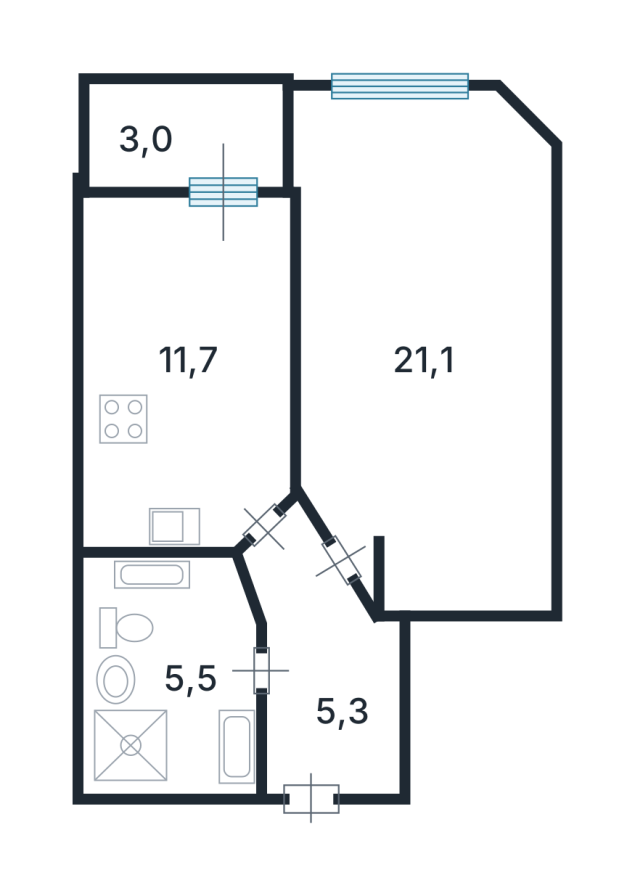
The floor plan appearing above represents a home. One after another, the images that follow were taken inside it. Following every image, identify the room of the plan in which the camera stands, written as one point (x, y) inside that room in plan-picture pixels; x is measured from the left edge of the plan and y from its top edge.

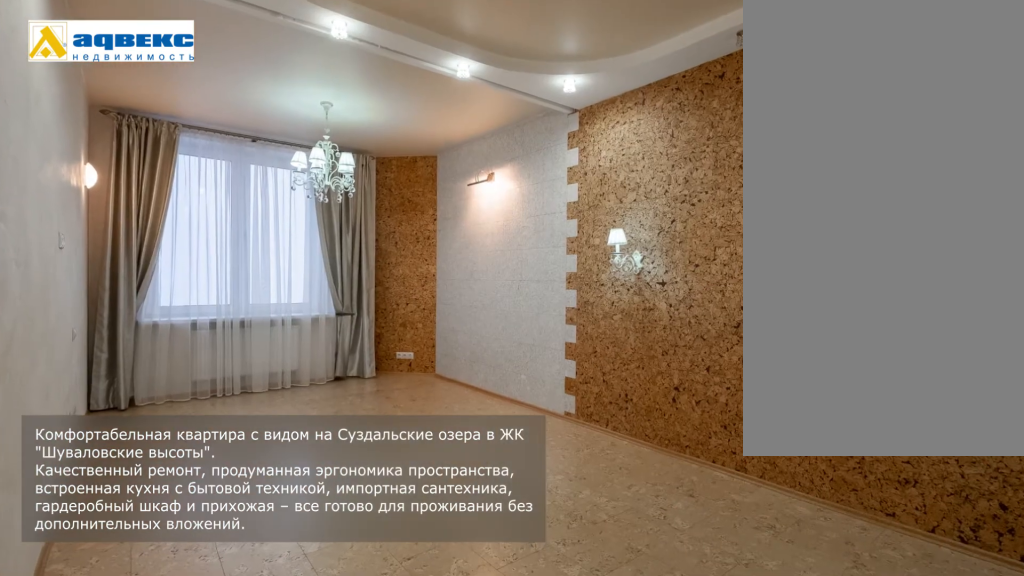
(416, 363)
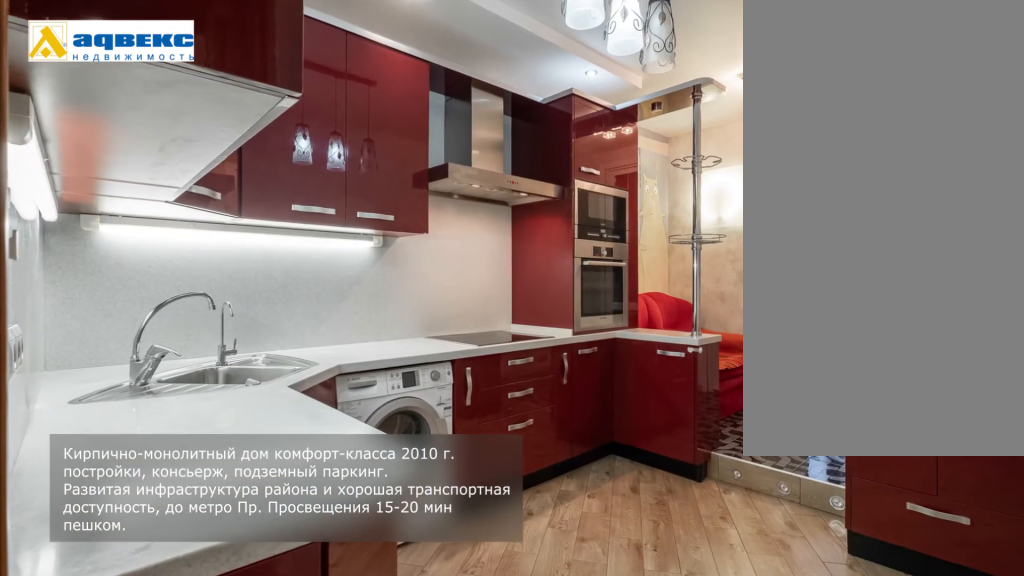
(189, 356)
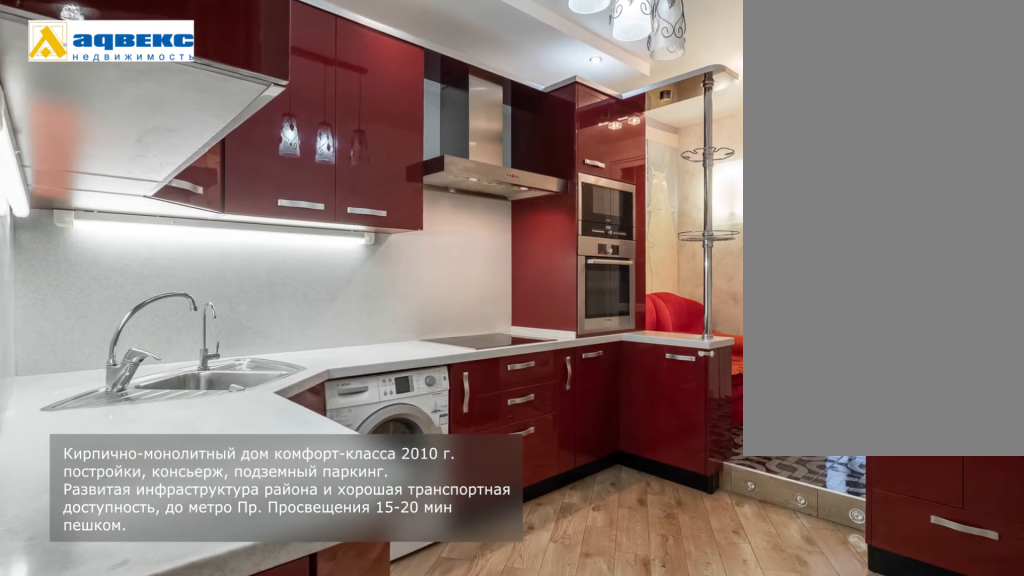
(189, 356)
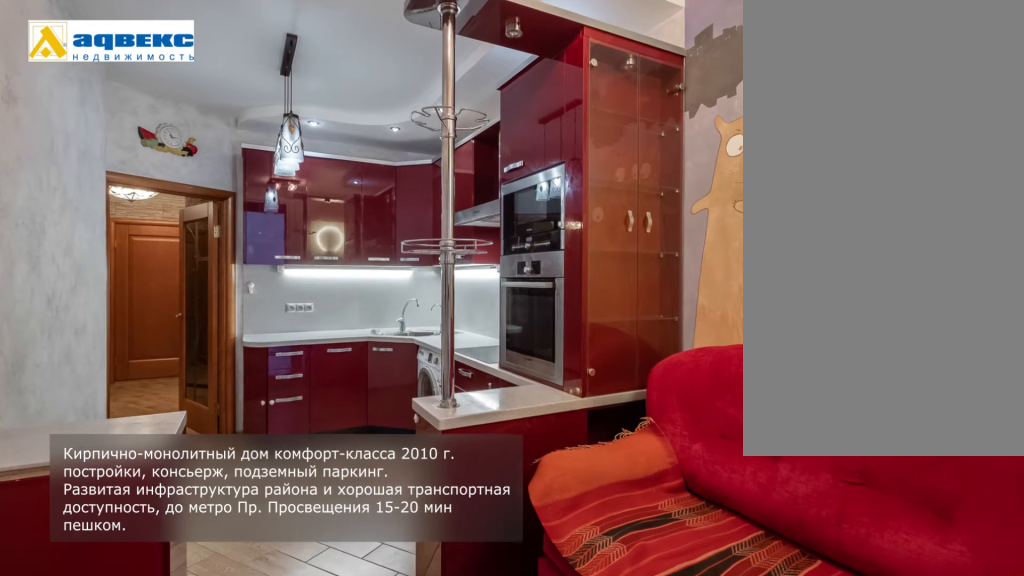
(189, 356)
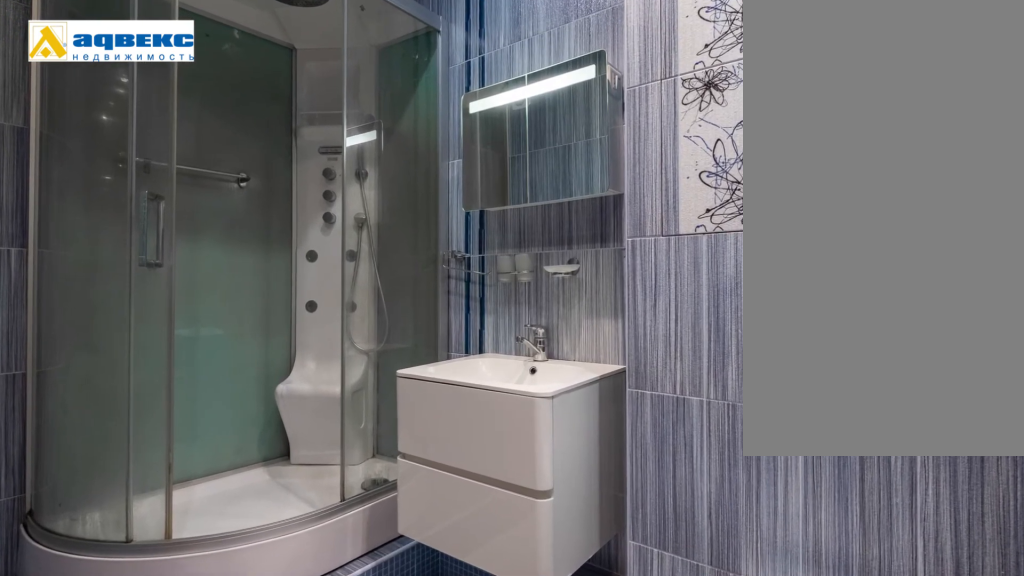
(175, 684)
